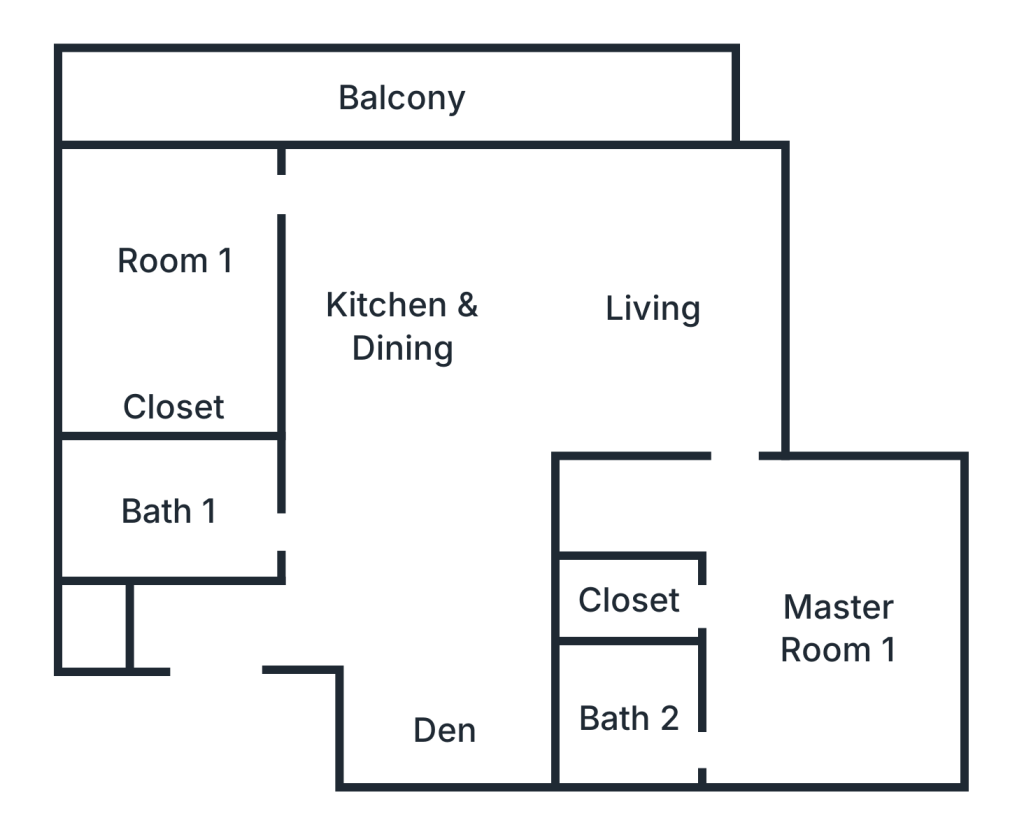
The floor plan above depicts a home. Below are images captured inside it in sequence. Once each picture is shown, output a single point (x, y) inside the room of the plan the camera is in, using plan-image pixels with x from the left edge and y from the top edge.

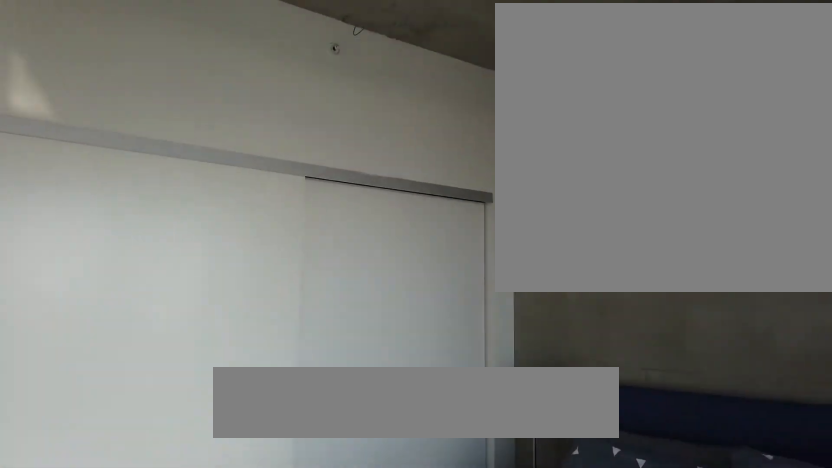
(178, 256)
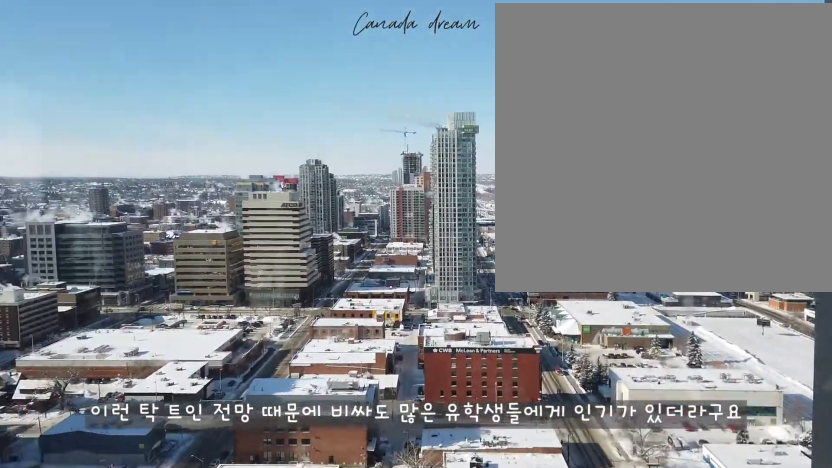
(667, 309)
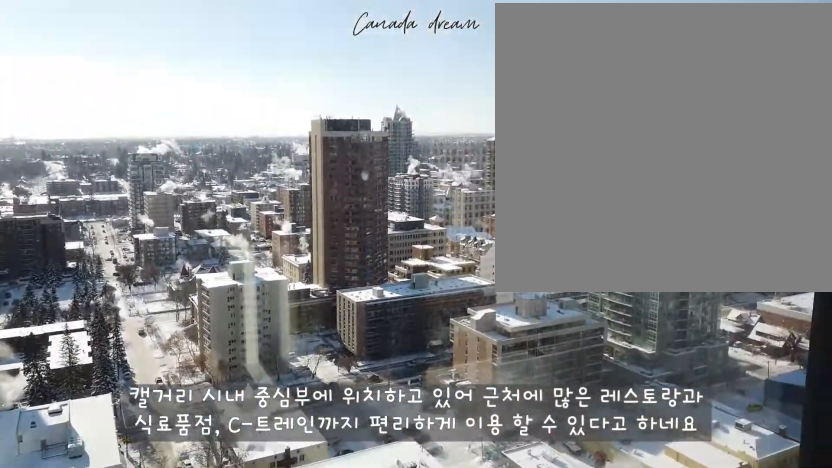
(838, 620)
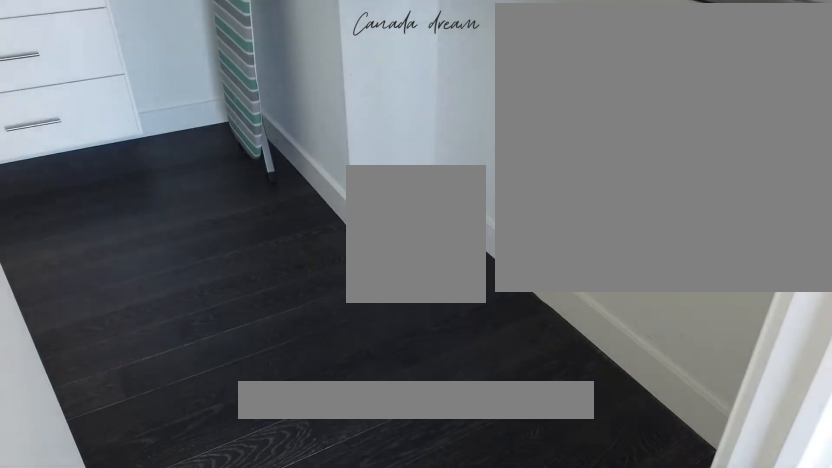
(630, 600)
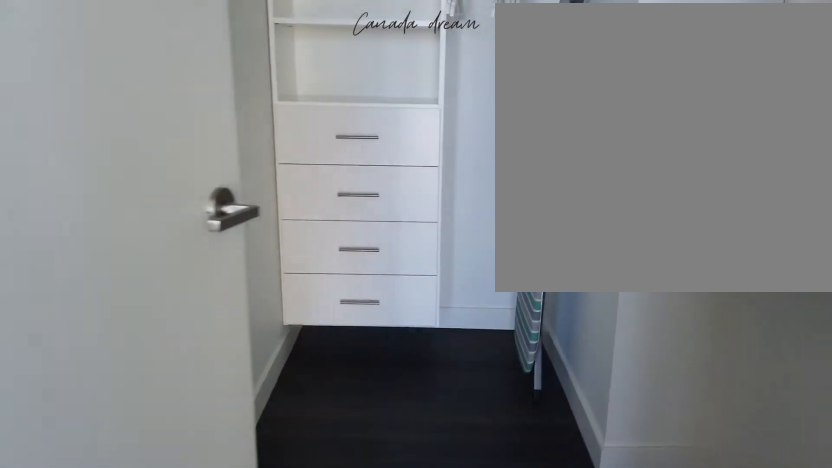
(631, 601)
